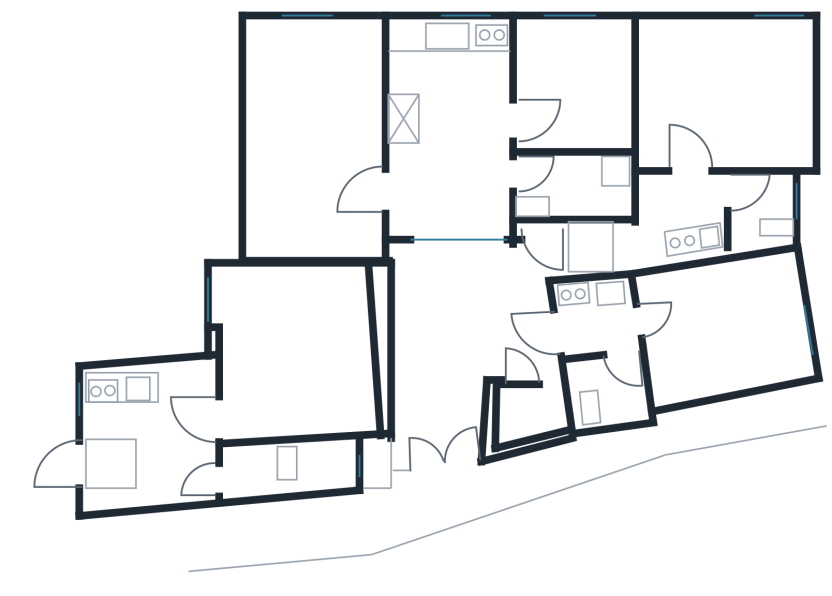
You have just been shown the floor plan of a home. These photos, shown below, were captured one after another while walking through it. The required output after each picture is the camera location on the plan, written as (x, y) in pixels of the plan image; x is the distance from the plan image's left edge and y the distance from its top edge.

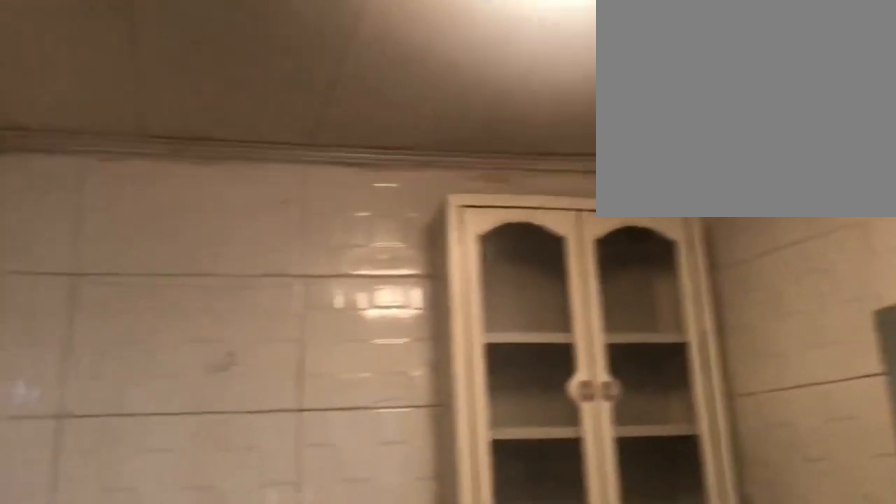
(750, 219)
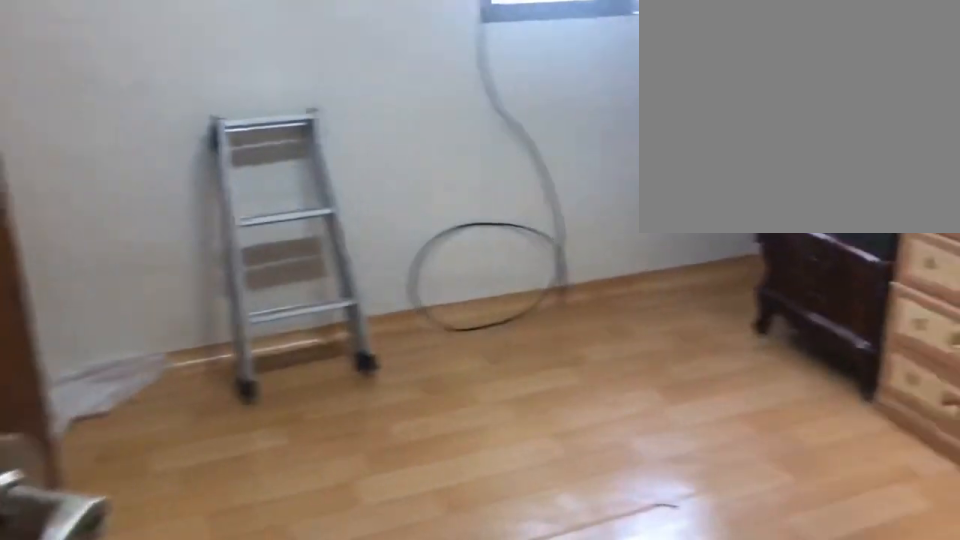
(687, 154)
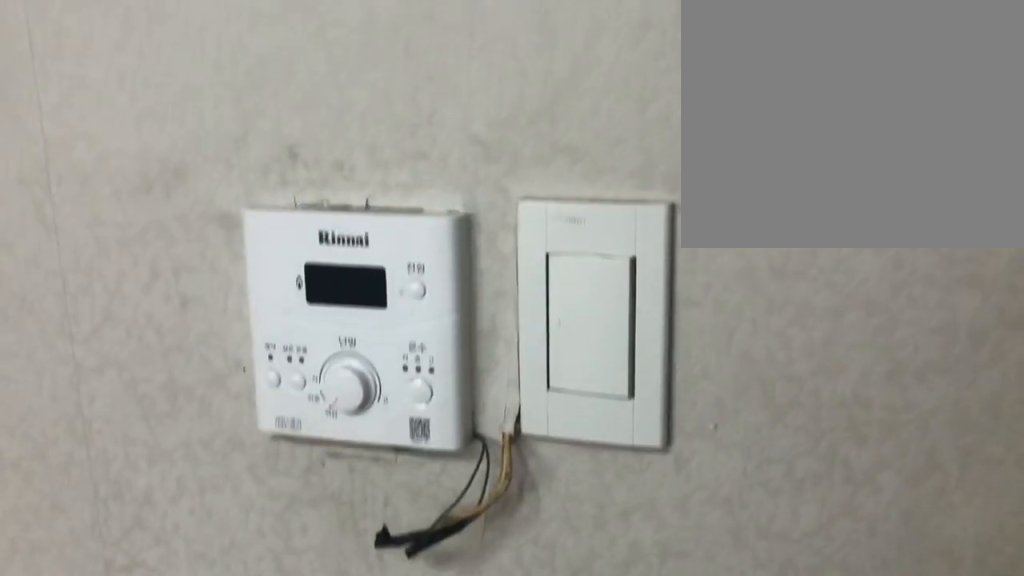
(715, 125)
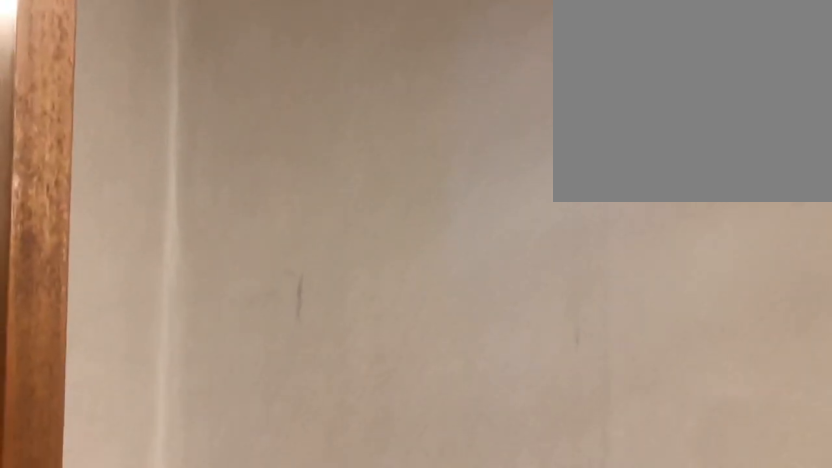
(724, 93)
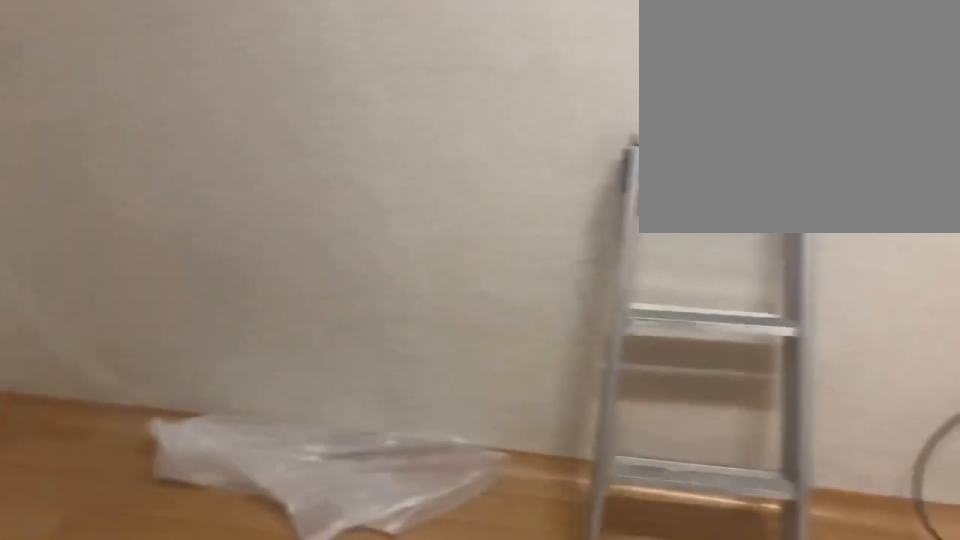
(711, 113)
